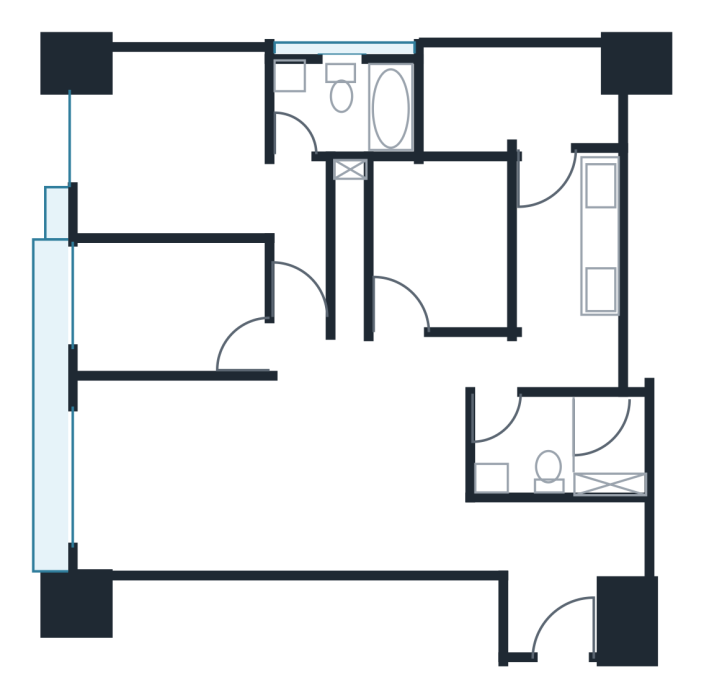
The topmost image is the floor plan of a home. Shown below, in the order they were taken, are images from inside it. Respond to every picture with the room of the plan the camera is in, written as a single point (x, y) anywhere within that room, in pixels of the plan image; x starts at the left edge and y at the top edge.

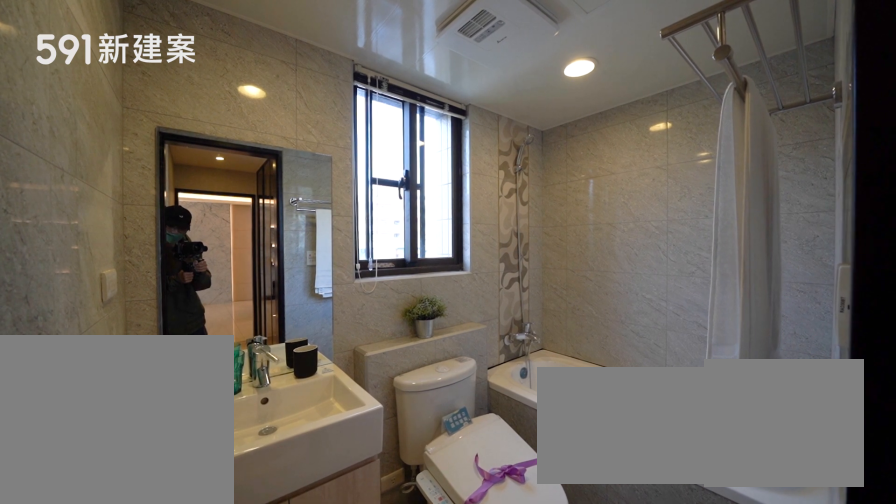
(351, 100)
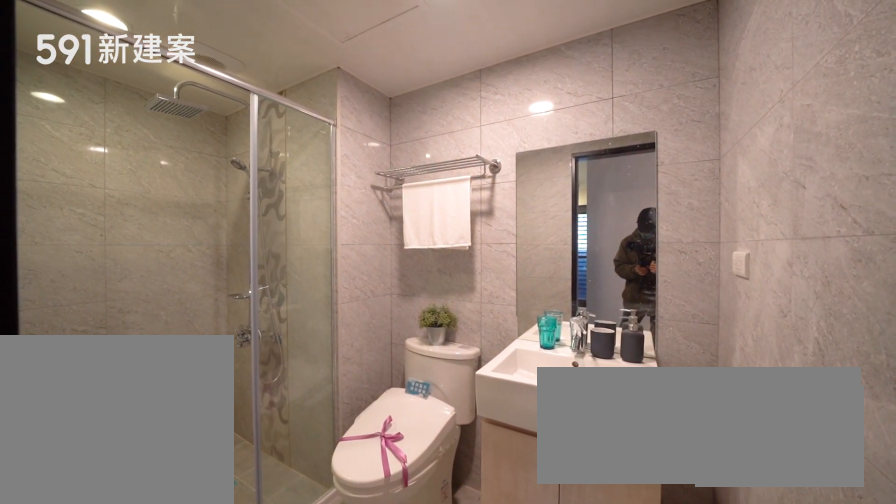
(563, 443)
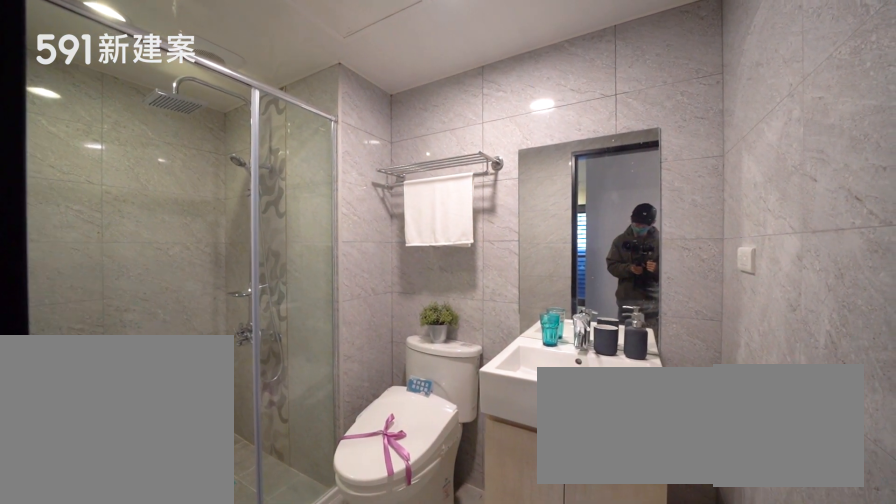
(563, 443)
